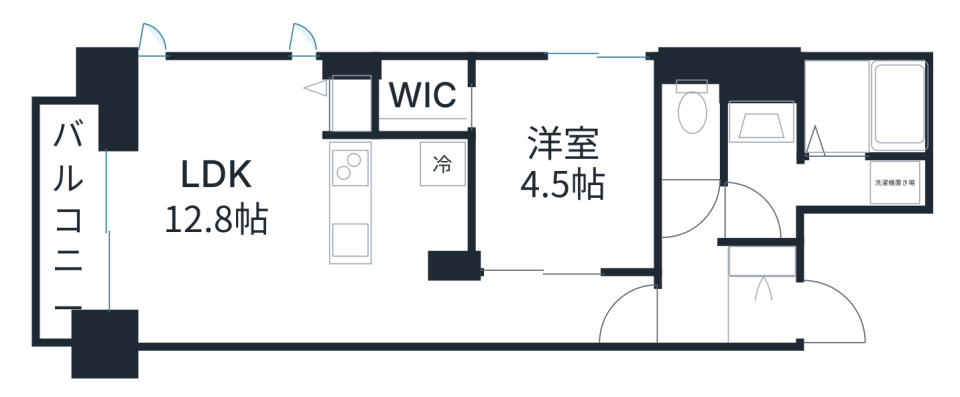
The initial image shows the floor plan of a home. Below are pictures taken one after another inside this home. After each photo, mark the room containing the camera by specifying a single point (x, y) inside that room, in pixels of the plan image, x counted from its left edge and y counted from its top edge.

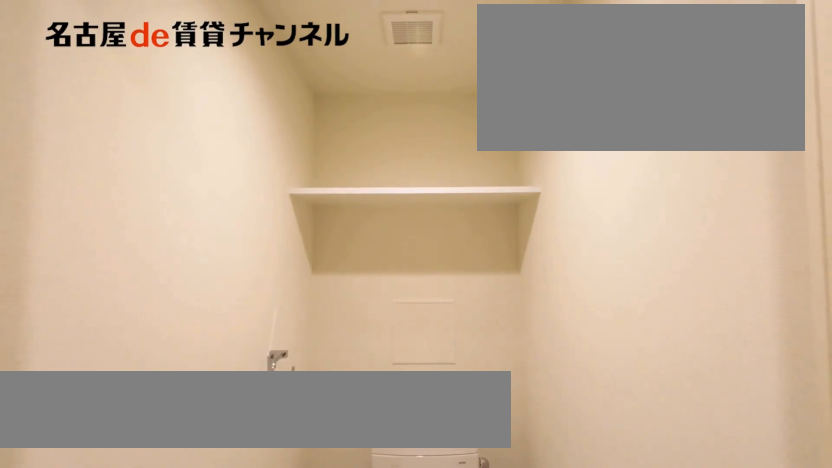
(693, 117)
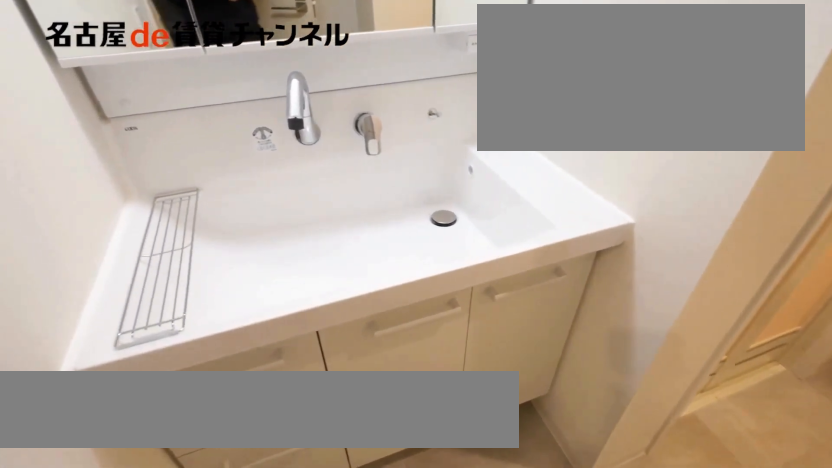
(818, 184)
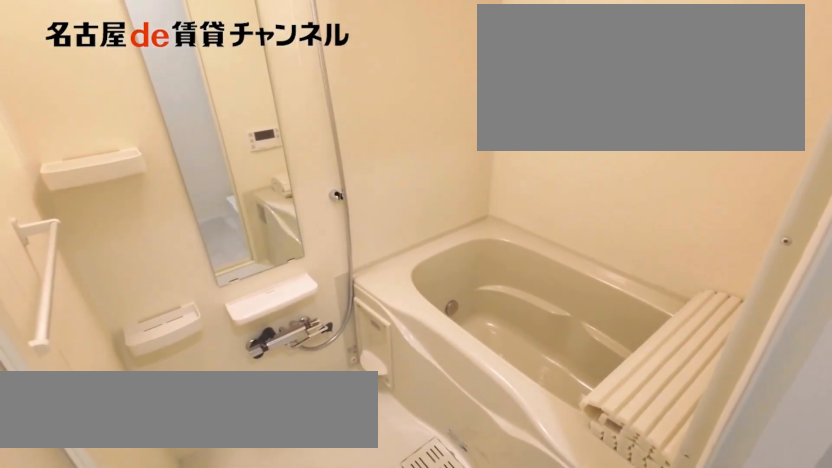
(817, 141)
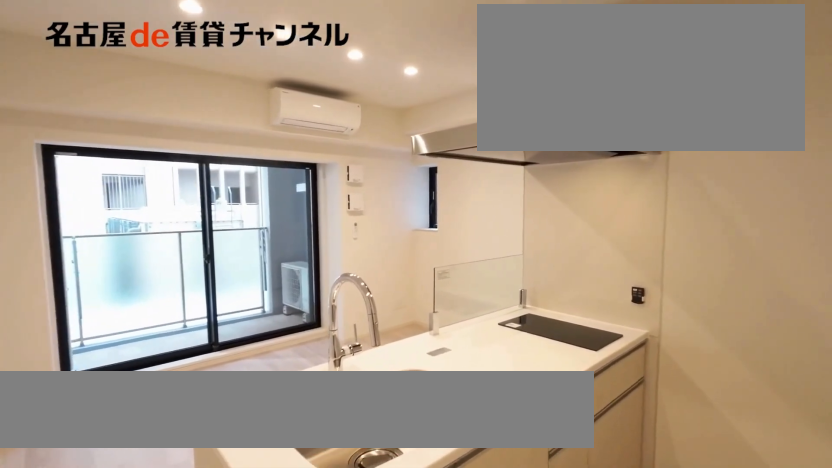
(400, 205)
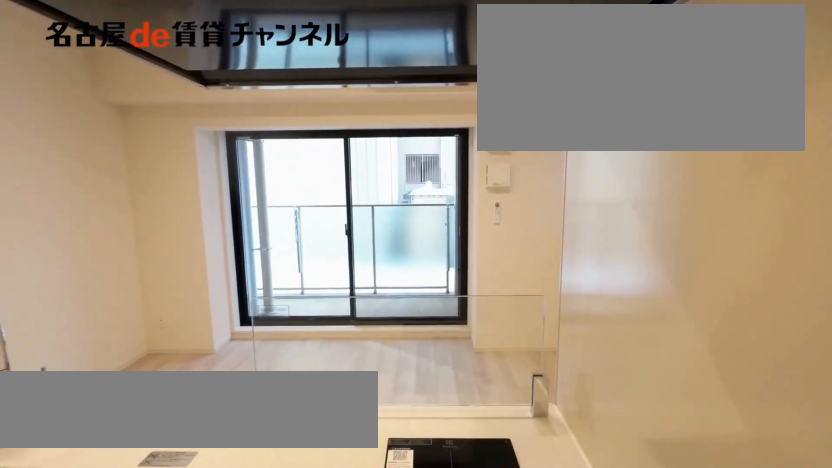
(400, 205)
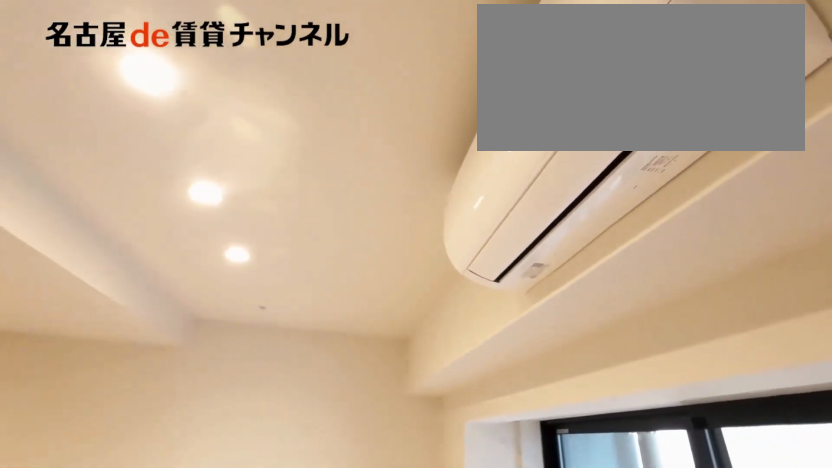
(215, 201)
